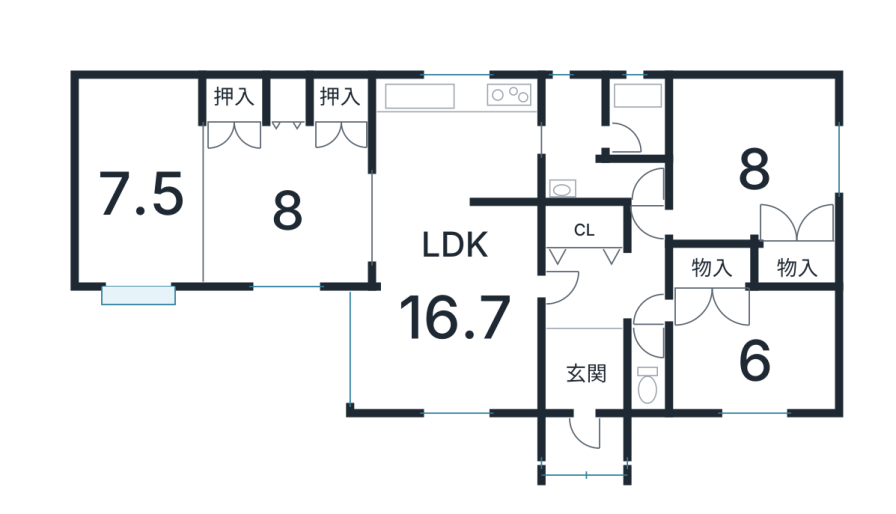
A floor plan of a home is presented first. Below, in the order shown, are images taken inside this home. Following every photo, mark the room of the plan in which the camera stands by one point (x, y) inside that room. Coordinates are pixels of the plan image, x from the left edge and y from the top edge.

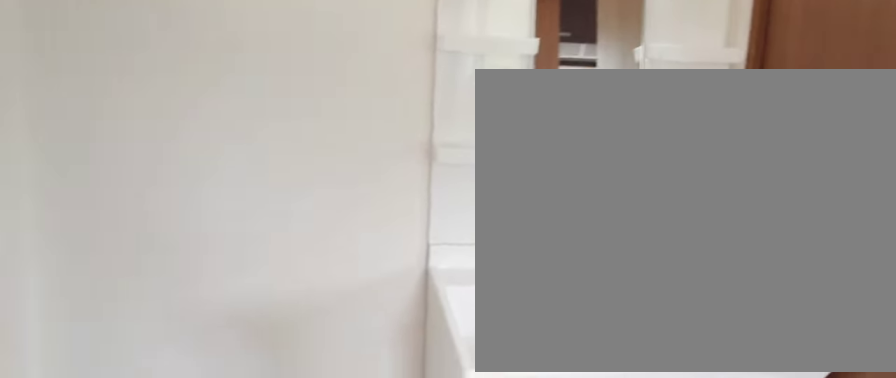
(571, 158)
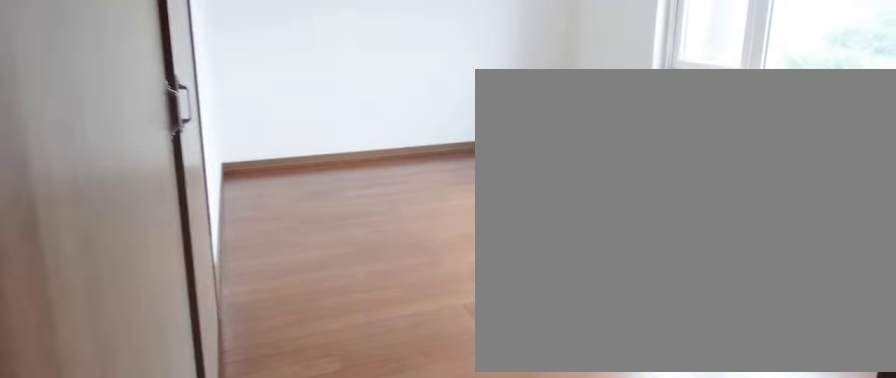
(747, 355)
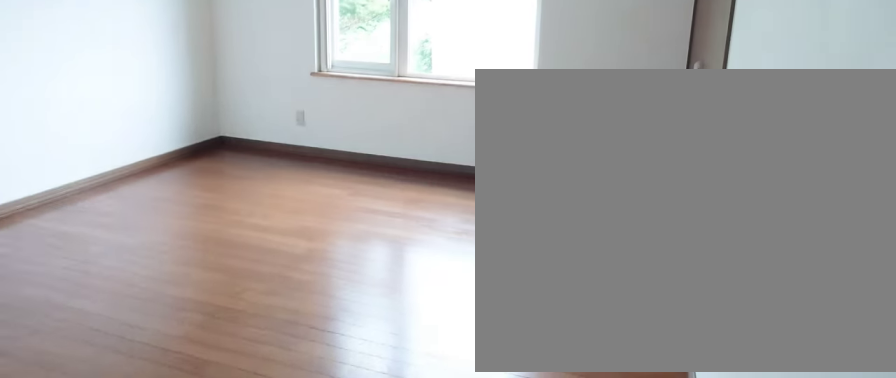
(758, 159)
